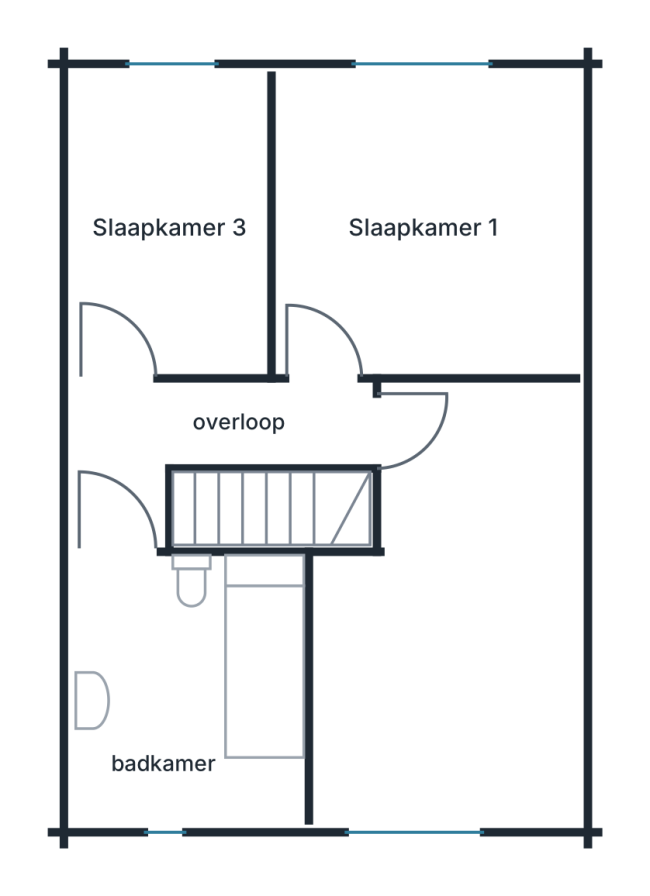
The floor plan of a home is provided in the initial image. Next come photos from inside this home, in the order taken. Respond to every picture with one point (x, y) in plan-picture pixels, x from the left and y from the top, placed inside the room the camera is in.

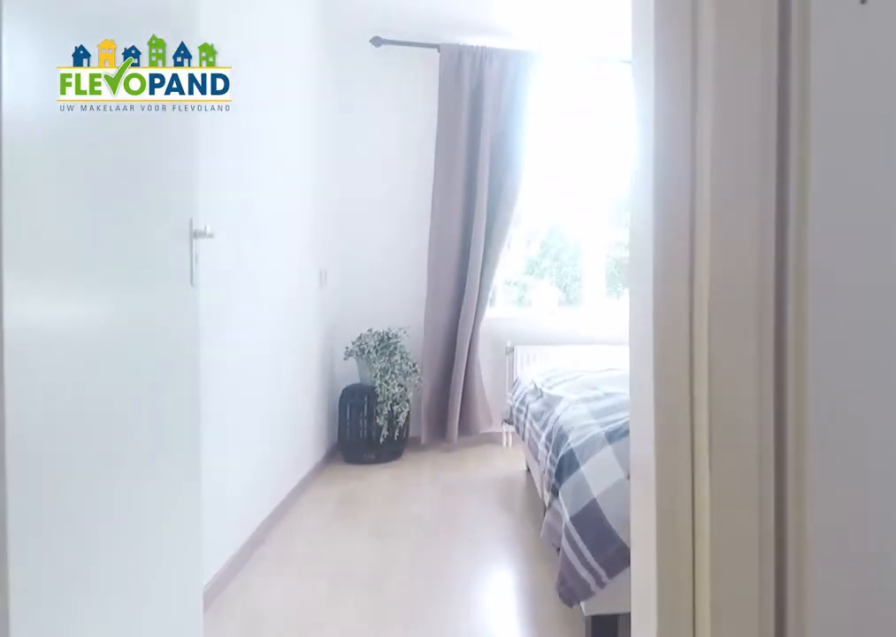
(198, 446)
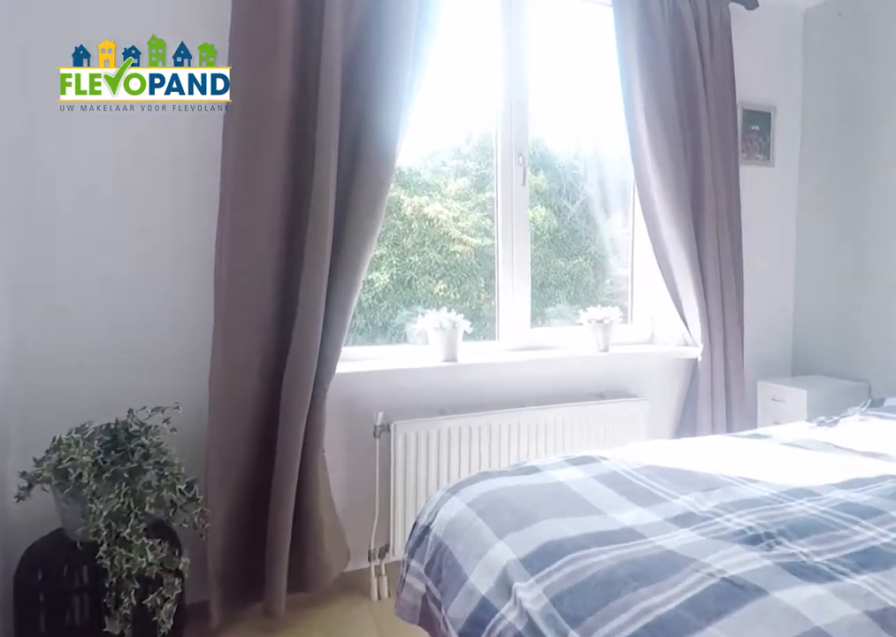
(426, 223)
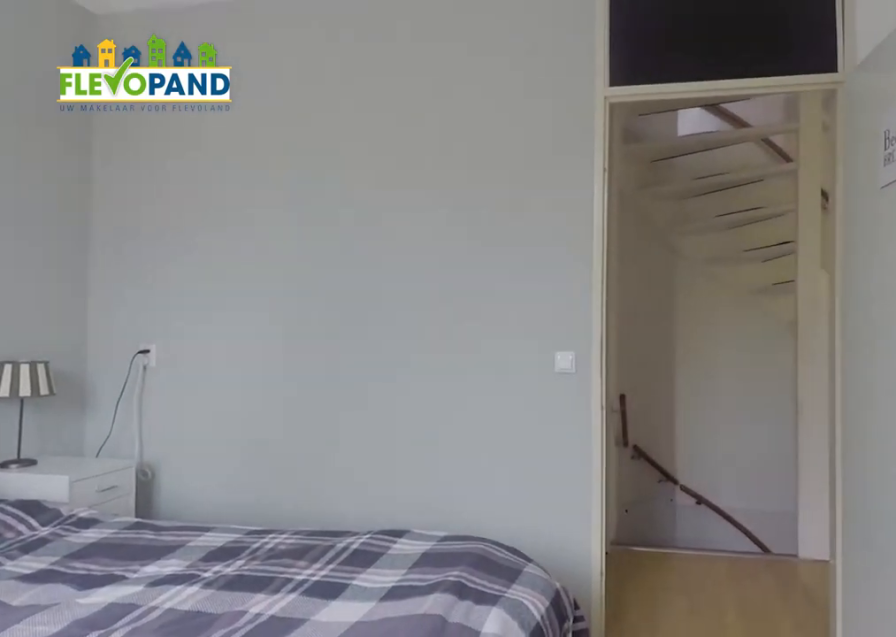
(426, 223)
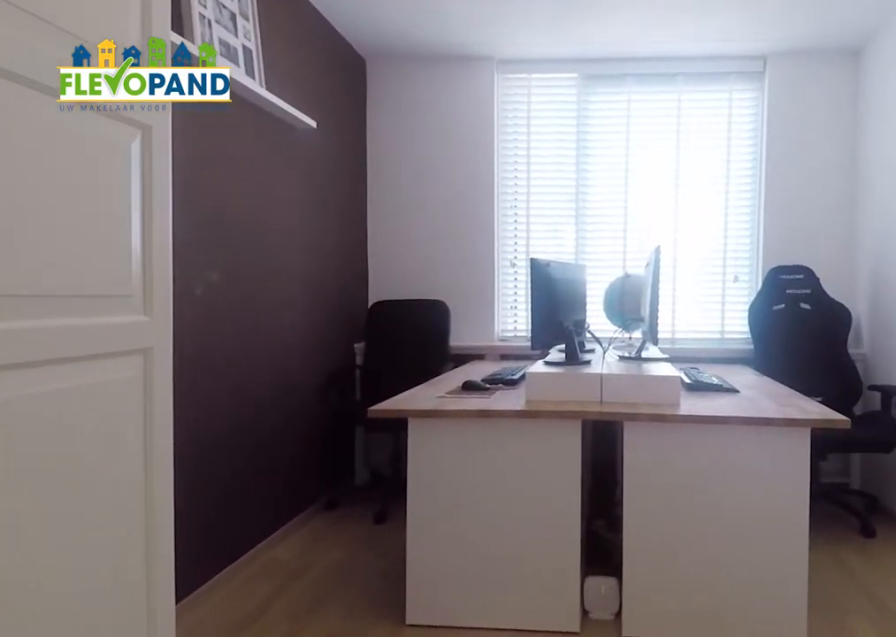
(454, 620)
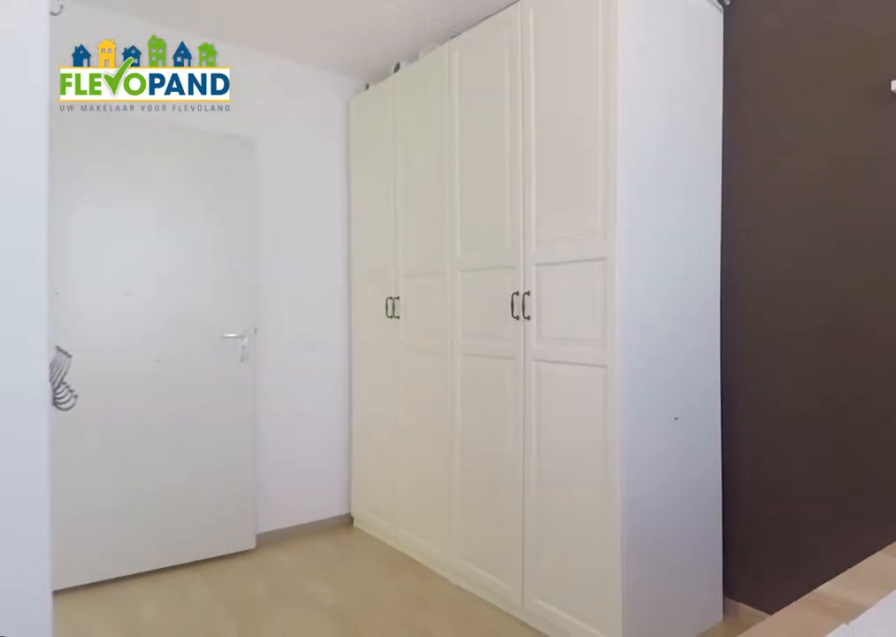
(454, 620)
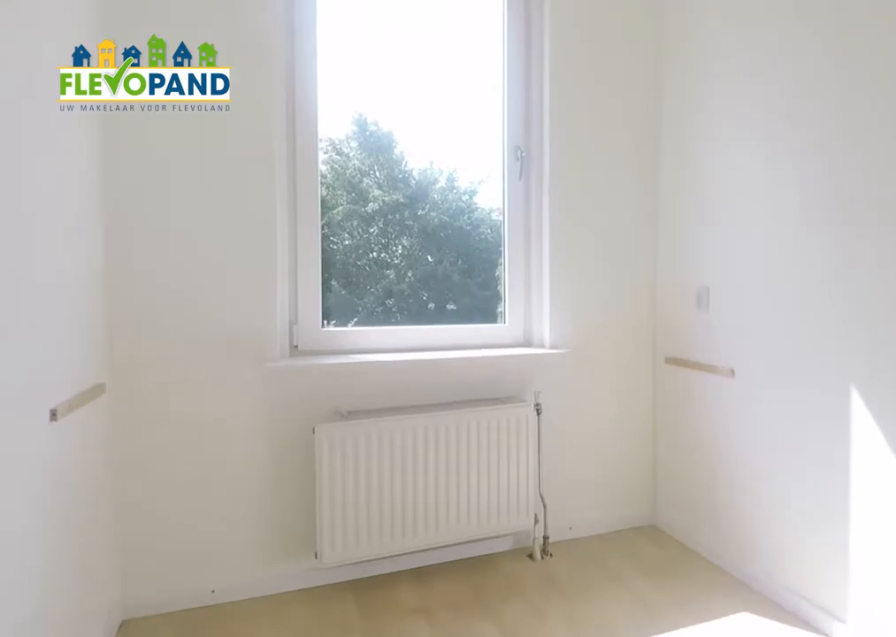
(169, 223)
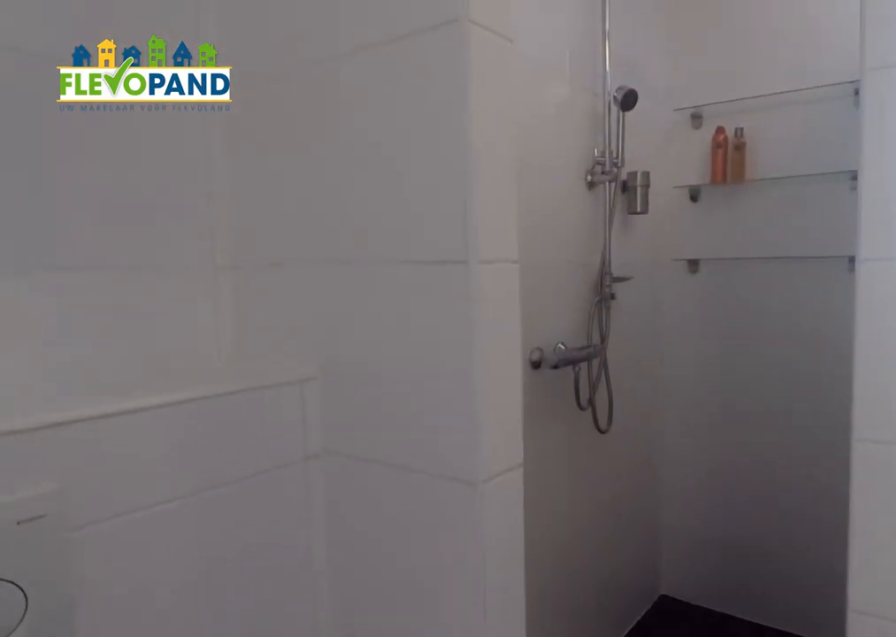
(257, 649)
